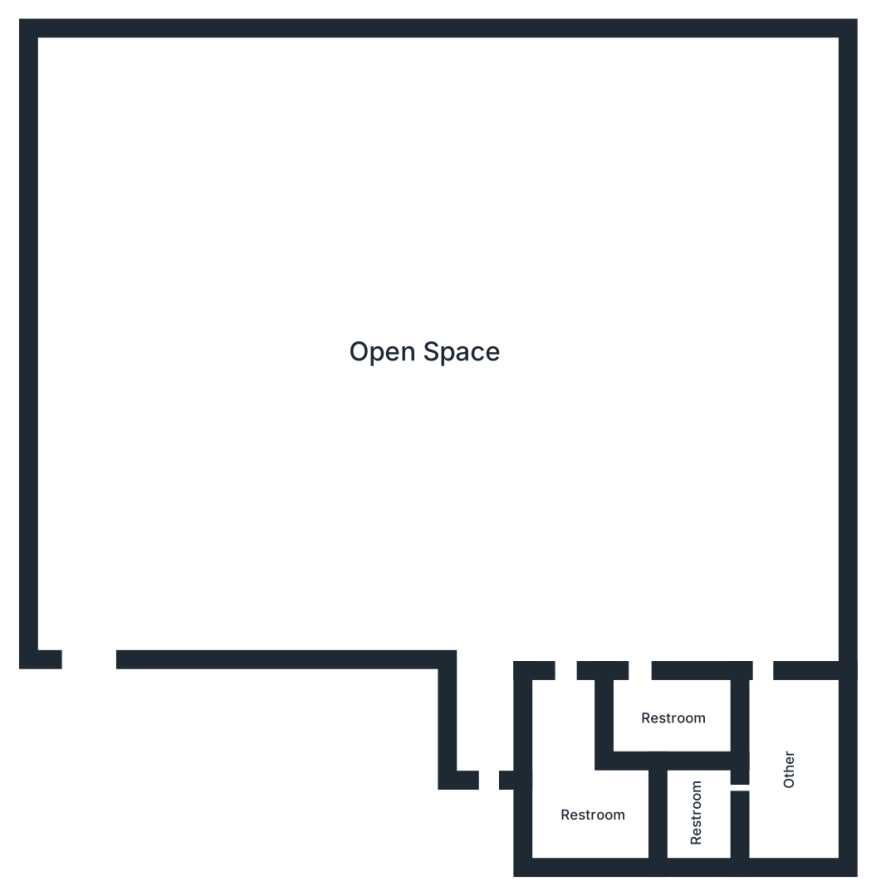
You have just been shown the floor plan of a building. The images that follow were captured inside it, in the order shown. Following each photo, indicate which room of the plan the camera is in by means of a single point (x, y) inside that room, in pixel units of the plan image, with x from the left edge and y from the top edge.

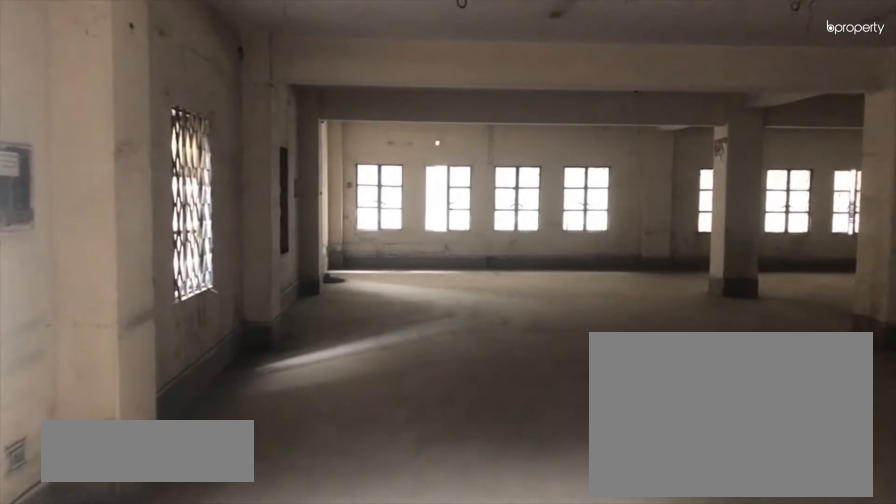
(433, 359)
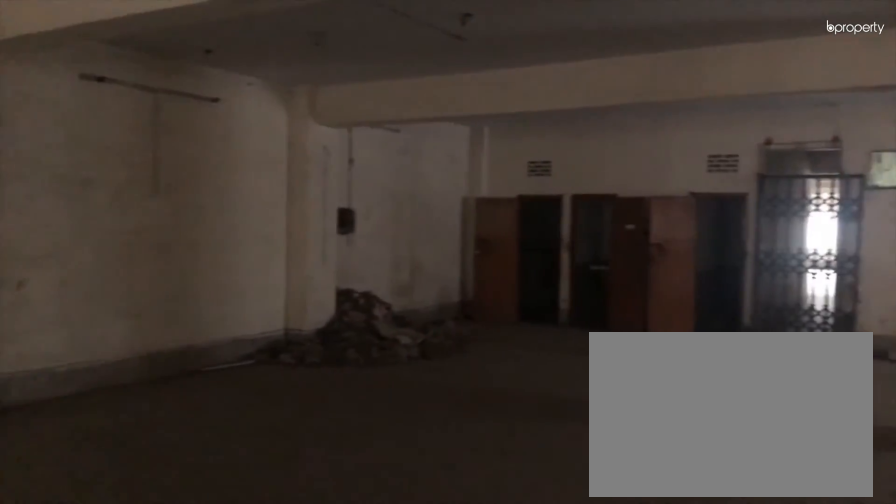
(433, 359)
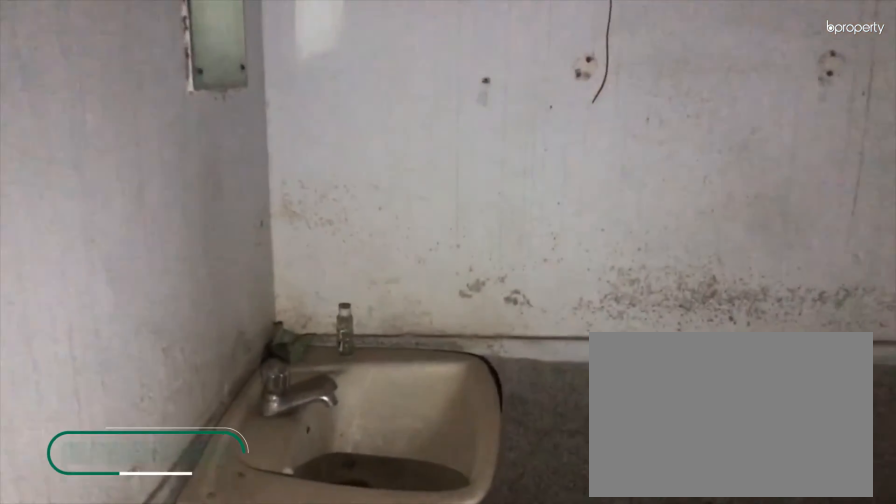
(679, 719)
